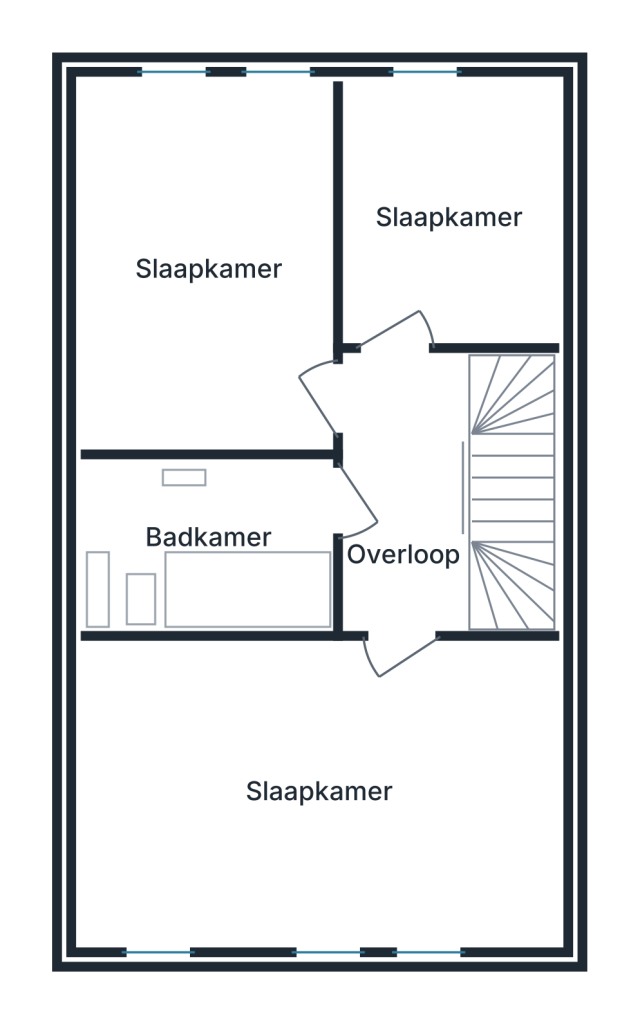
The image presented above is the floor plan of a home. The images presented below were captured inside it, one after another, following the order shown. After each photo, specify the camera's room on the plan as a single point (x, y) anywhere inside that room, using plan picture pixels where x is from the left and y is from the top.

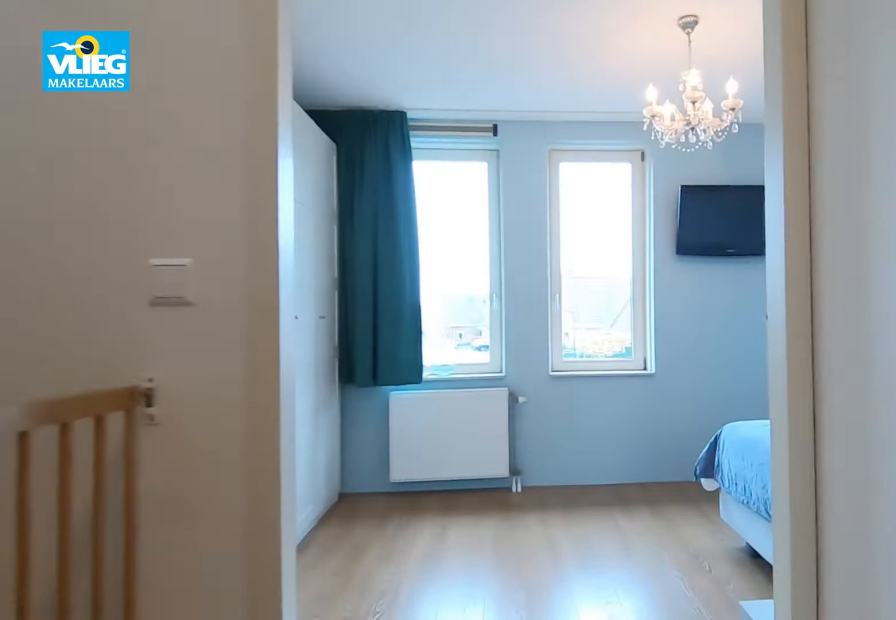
(426, 492)
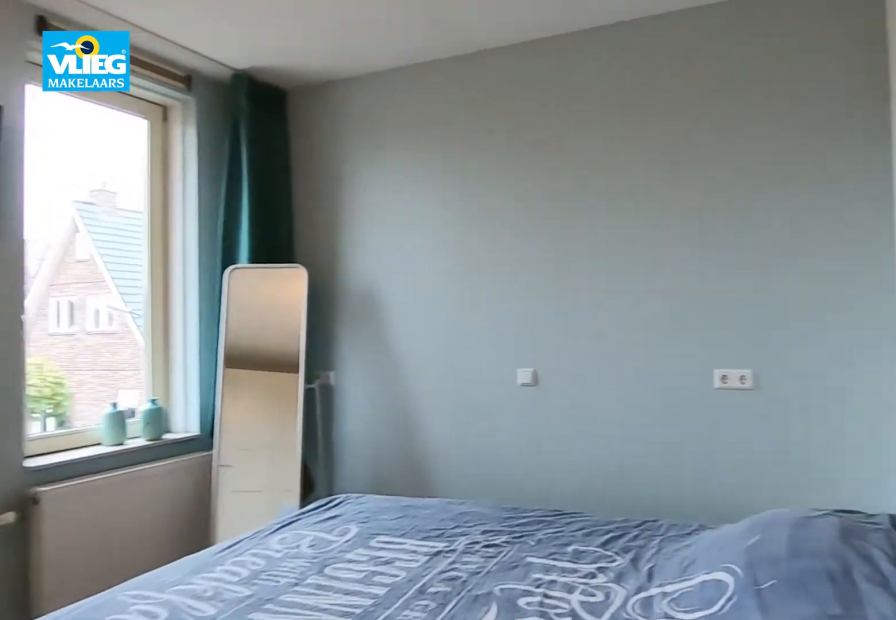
(317, 791)
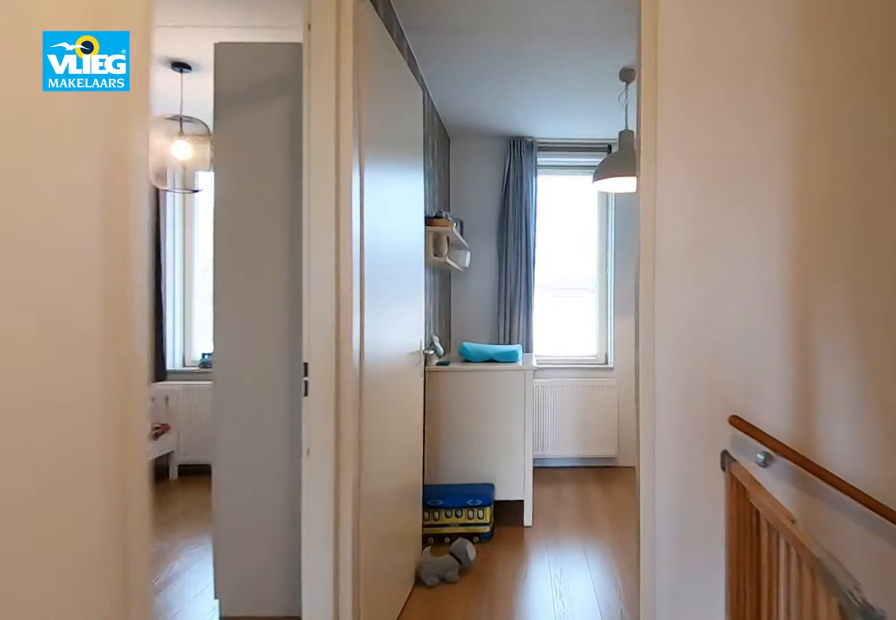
(425, 493)
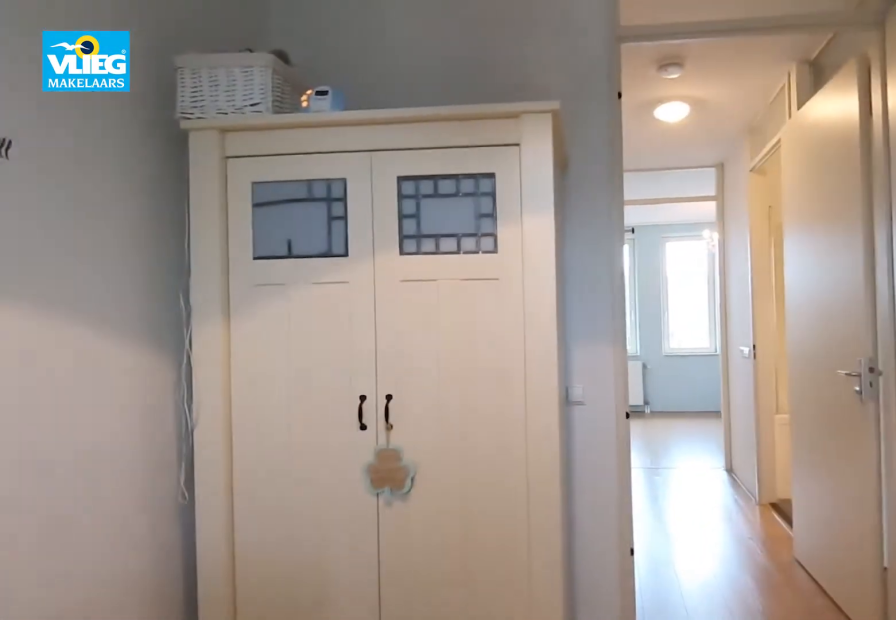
(460, 170)
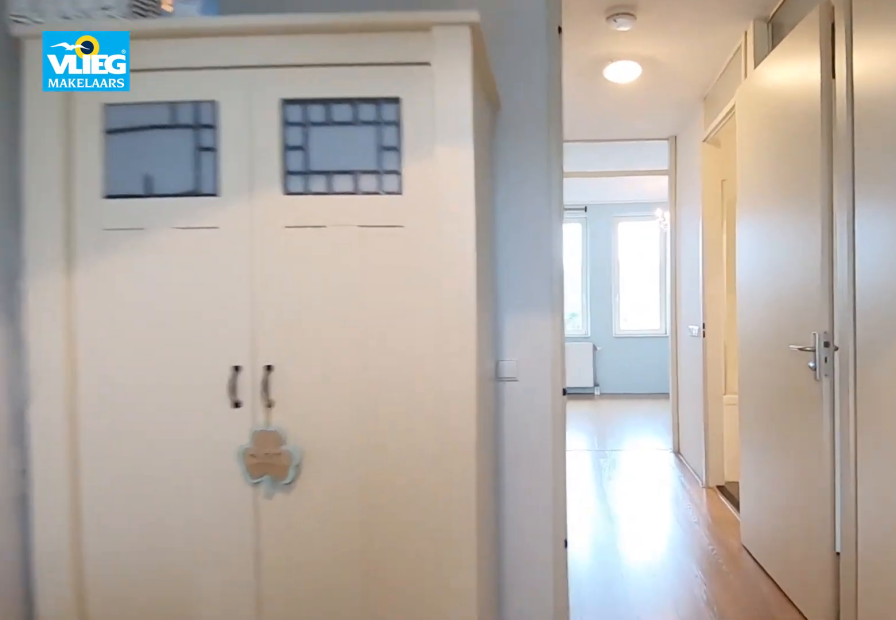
(460, 170)
